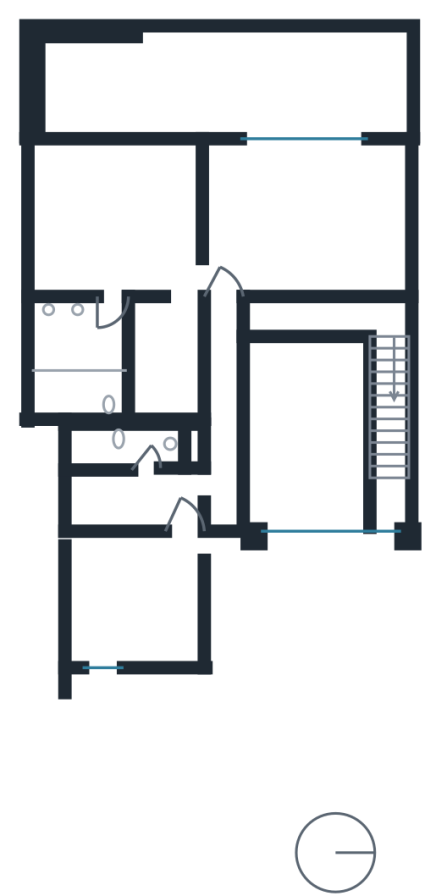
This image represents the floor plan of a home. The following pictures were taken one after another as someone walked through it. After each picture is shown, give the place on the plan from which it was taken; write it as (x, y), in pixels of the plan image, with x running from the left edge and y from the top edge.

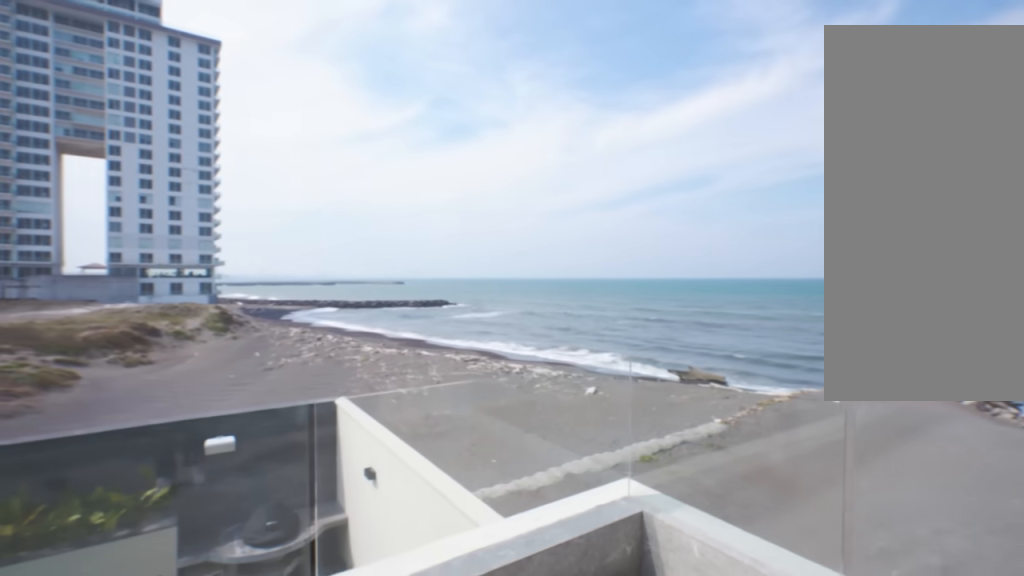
(350, 87)
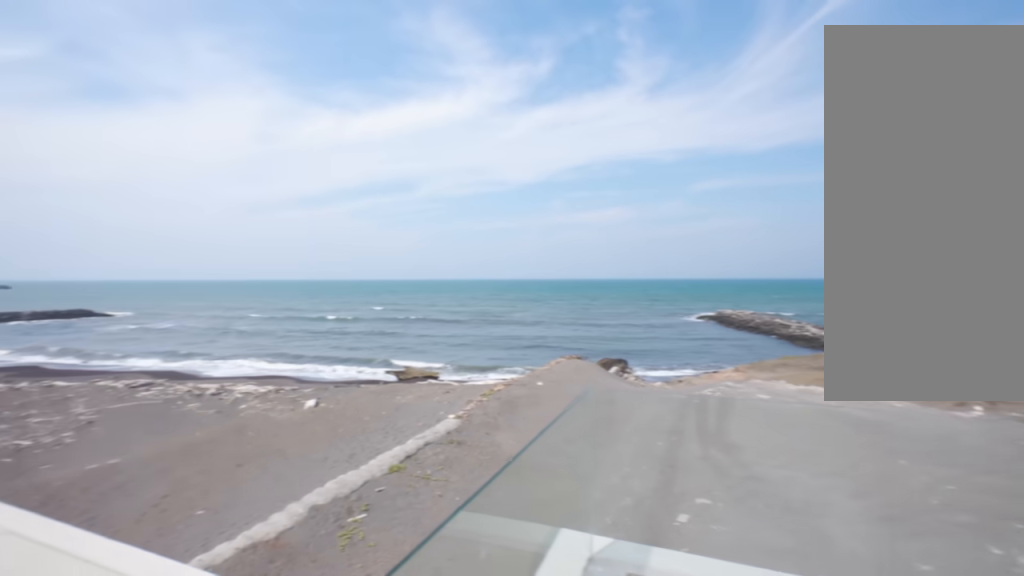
(335, 60)
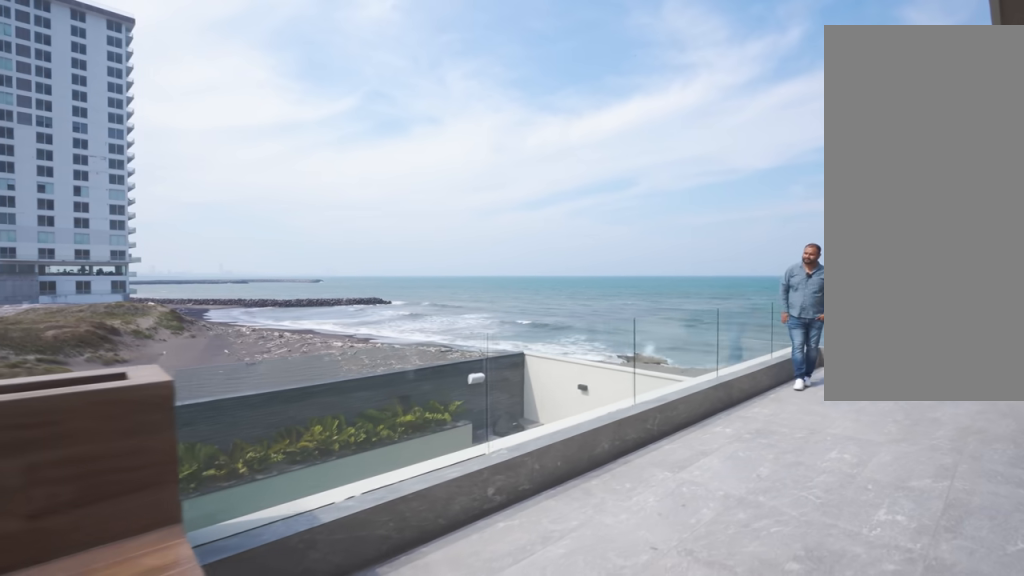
(184, 62)
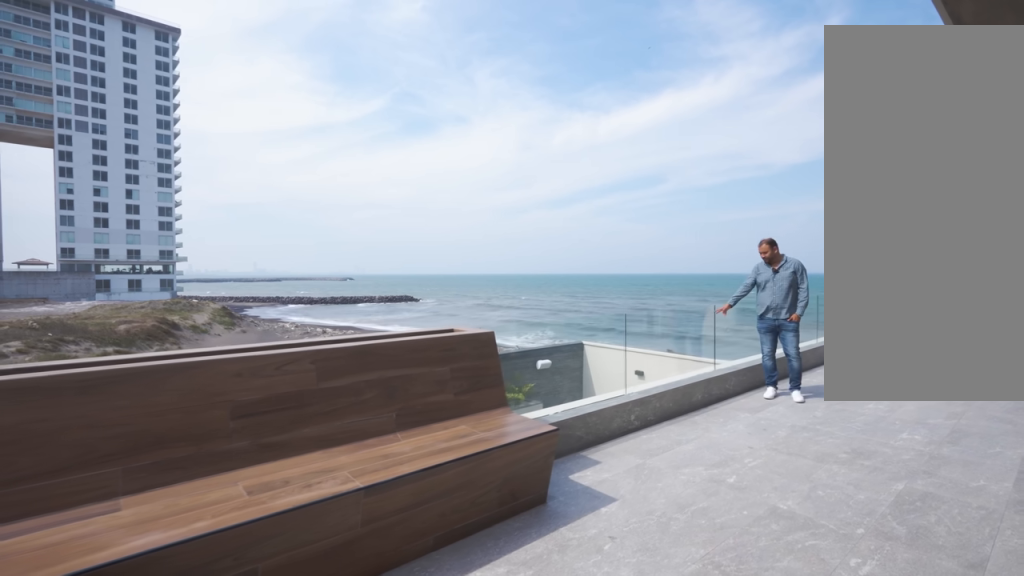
(96, 74)
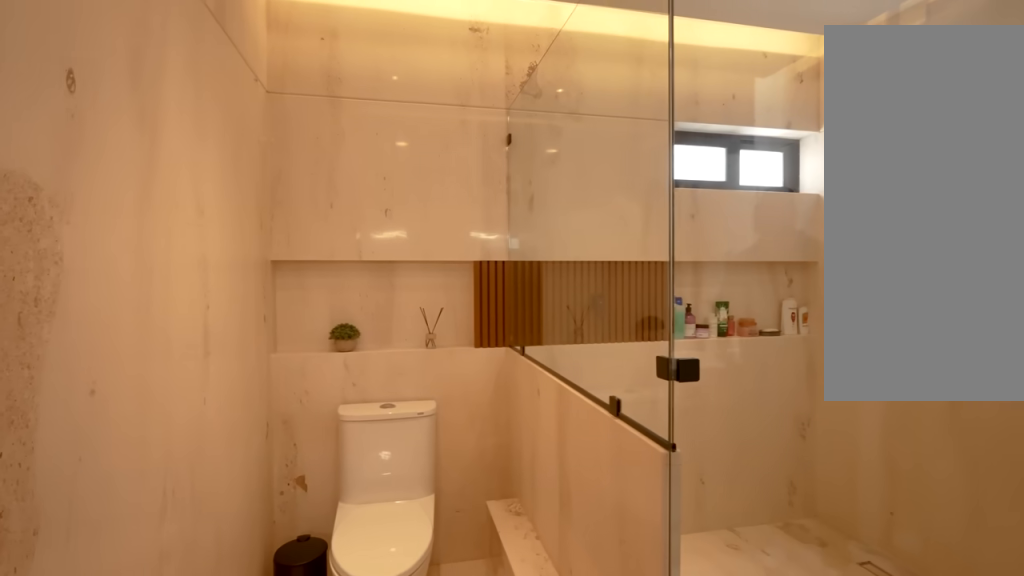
(101, 329)
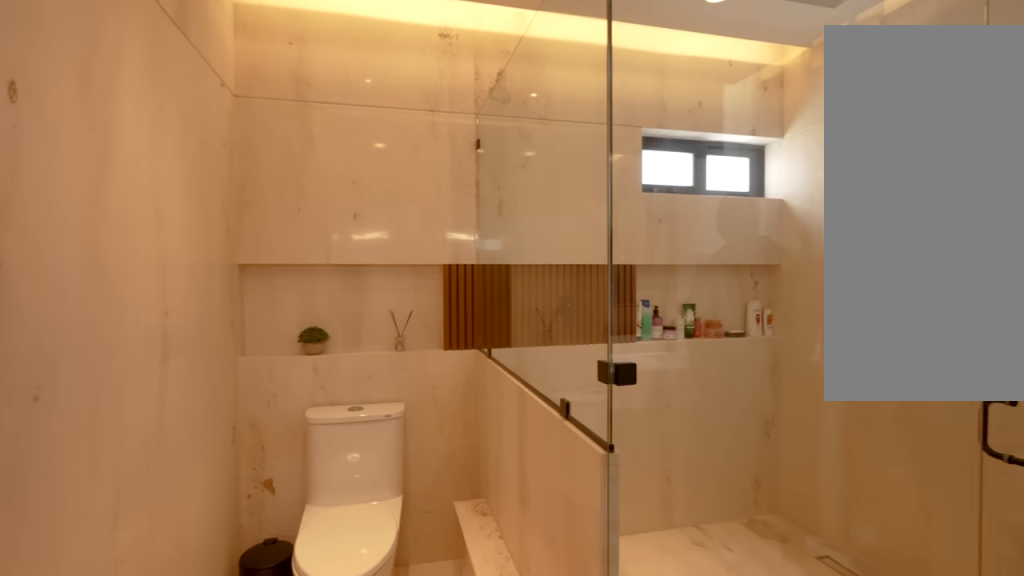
(101, 329)
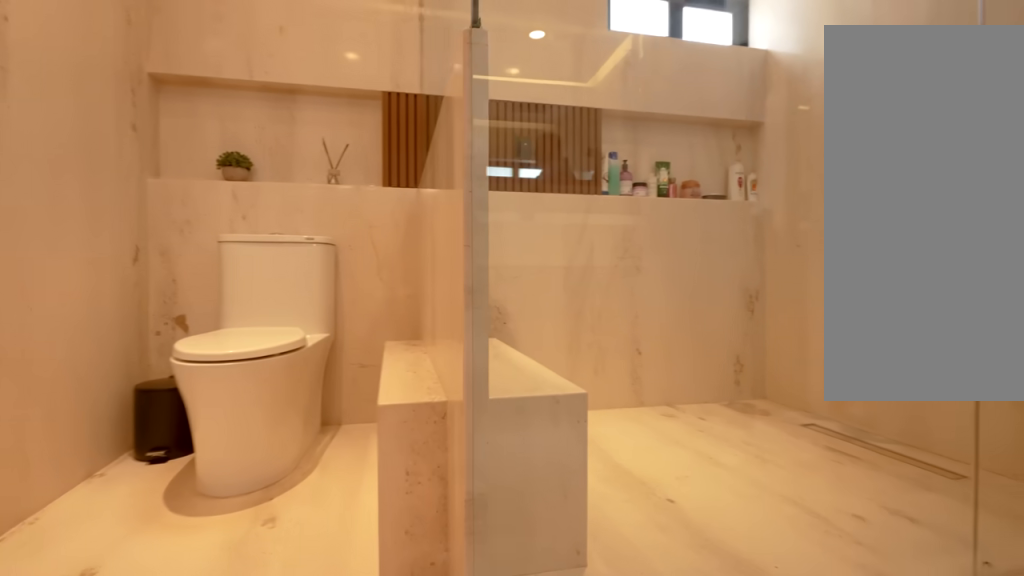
(83, 338)
